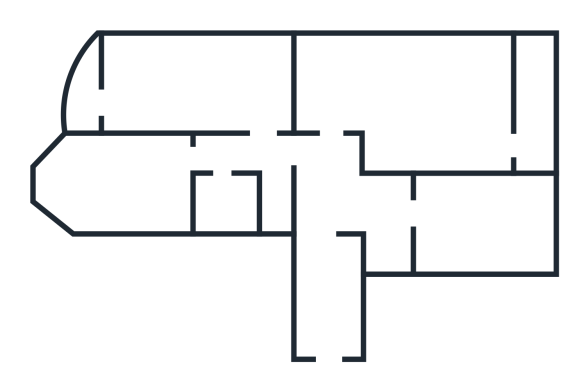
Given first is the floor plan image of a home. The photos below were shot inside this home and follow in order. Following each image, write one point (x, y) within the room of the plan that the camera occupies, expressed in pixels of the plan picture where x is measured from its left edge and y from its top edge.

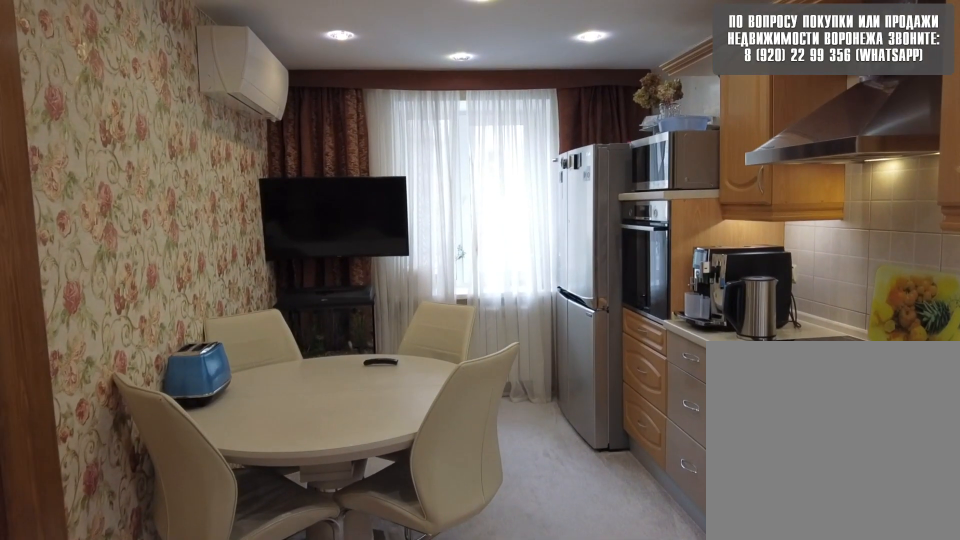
(461, 224)
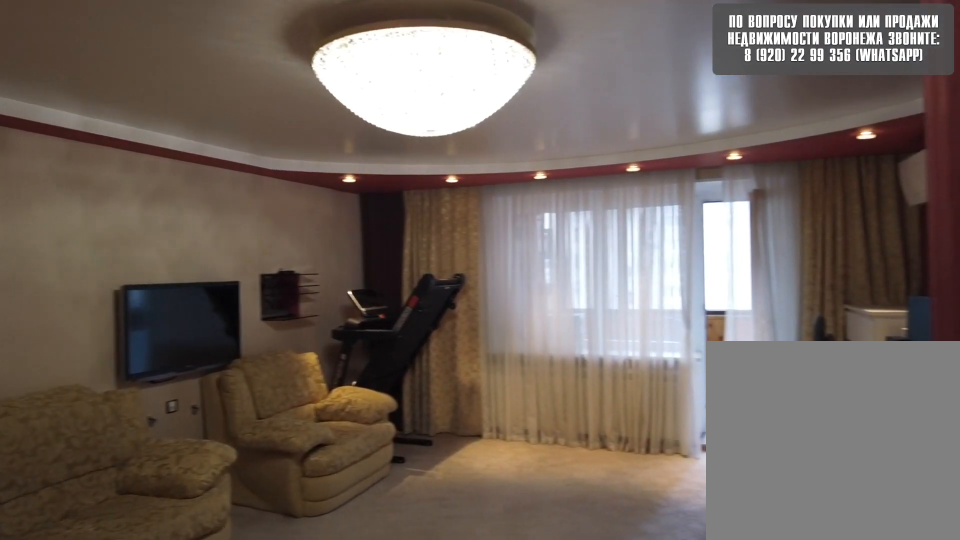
(375, 93)
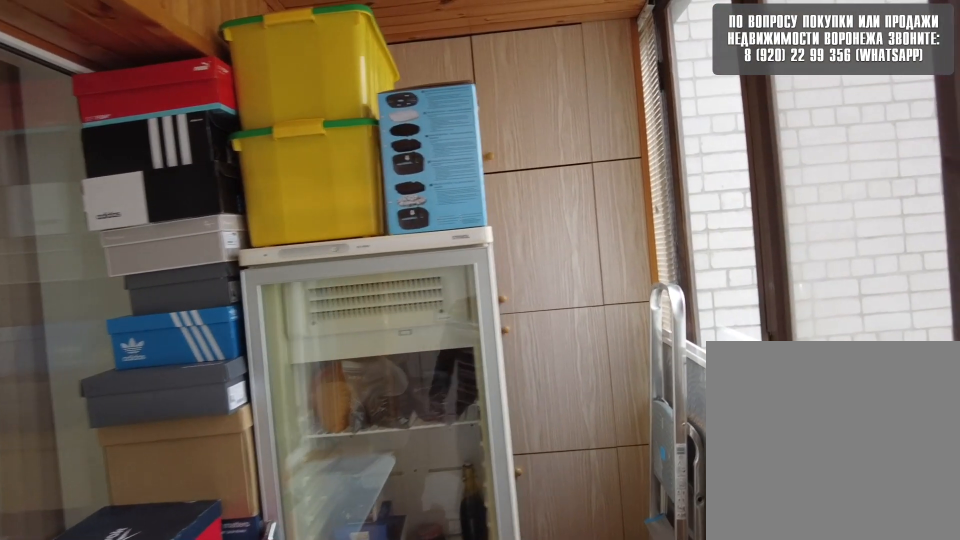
(546, 140)
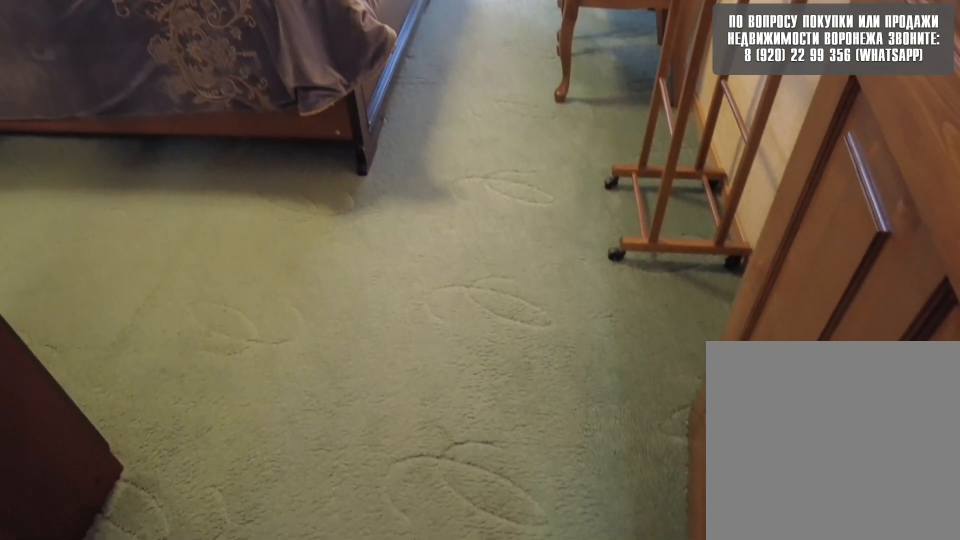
(133, 179)
